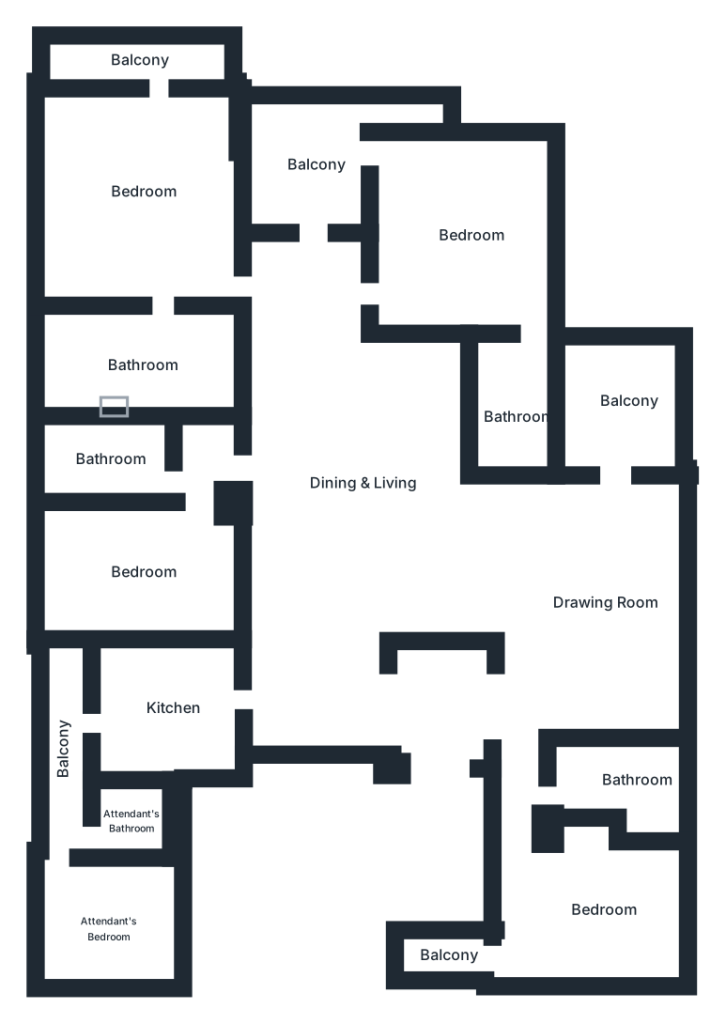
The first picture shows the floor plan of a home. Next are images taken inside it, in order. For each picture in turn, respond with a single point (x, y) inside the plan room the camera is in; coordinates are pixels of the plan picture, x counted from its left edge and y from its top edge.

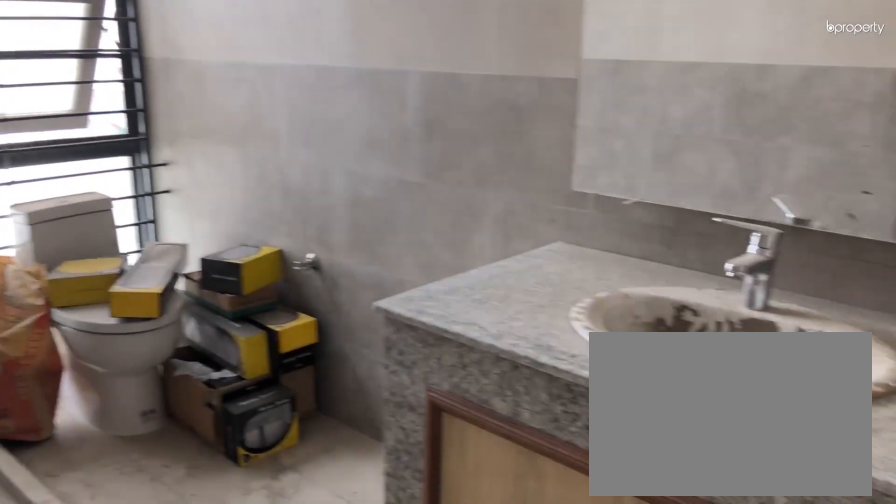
(105, 457)
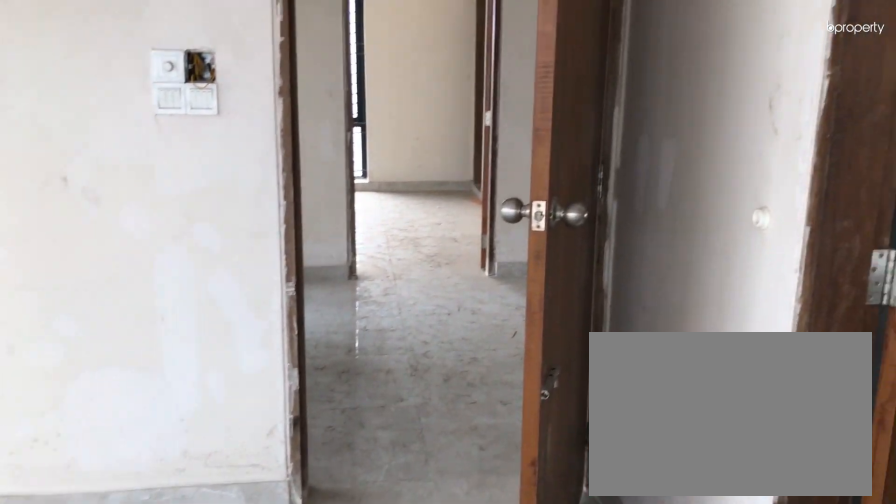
(139, 186)
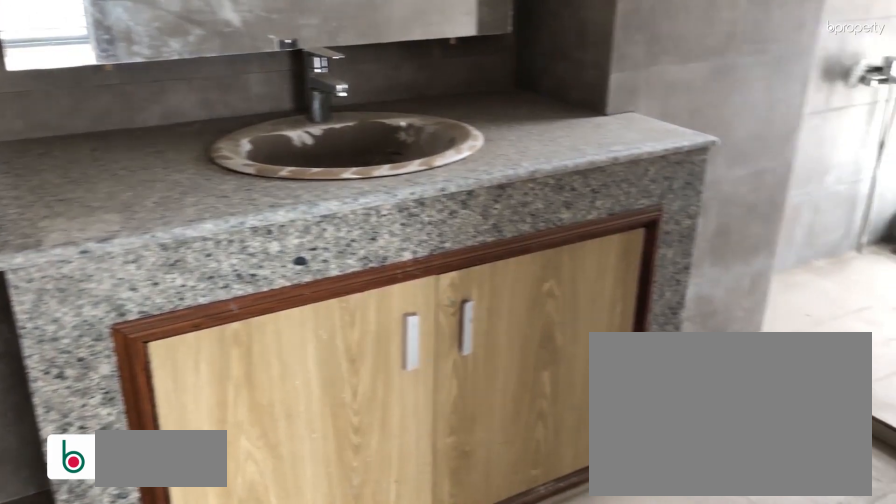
(141, 358)
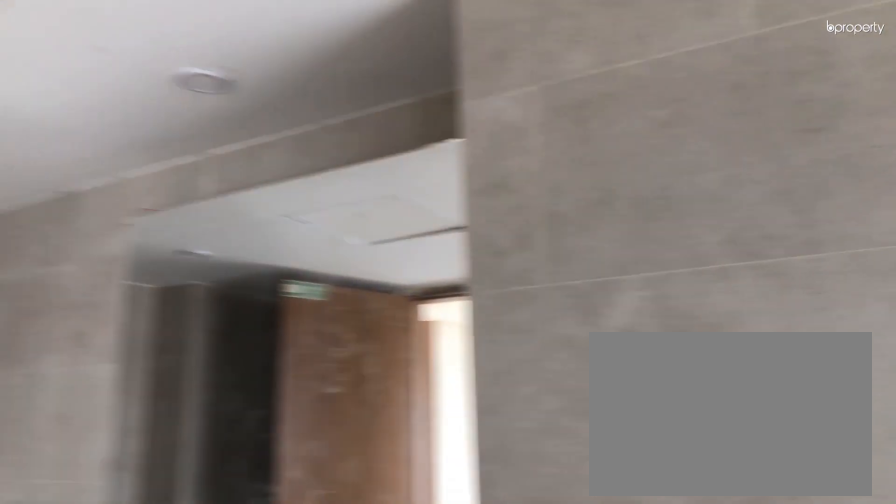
(141, 358)
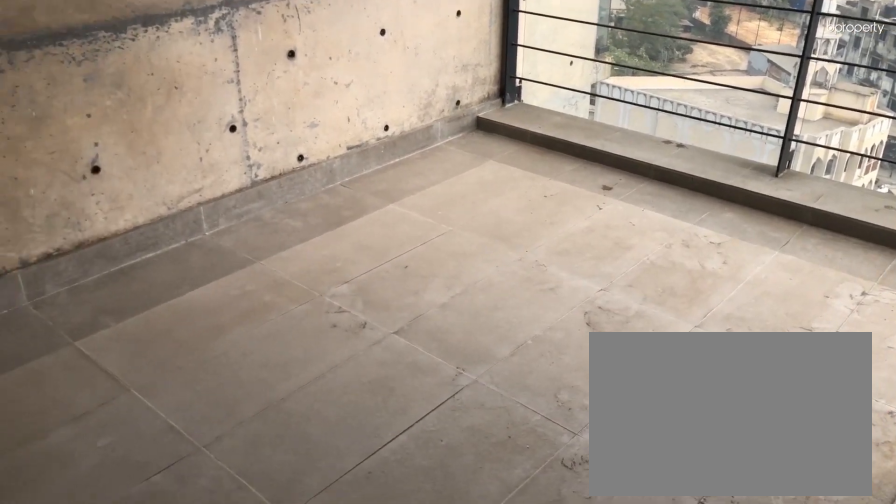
(311, 154)
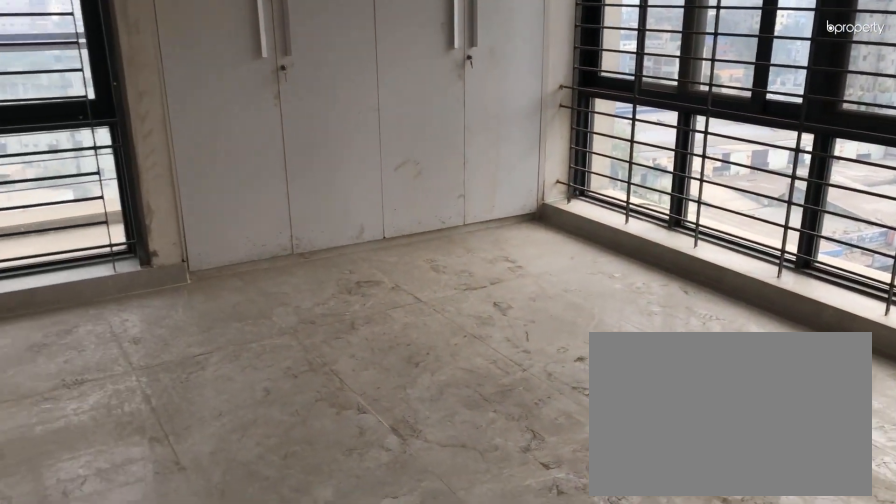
(460, 227)
